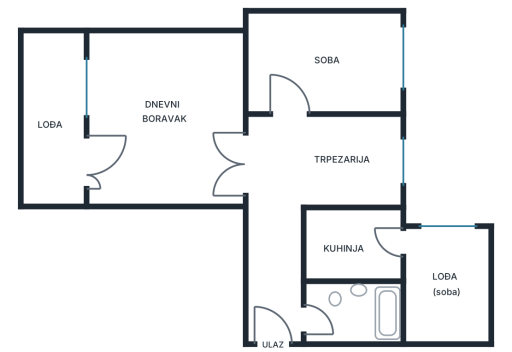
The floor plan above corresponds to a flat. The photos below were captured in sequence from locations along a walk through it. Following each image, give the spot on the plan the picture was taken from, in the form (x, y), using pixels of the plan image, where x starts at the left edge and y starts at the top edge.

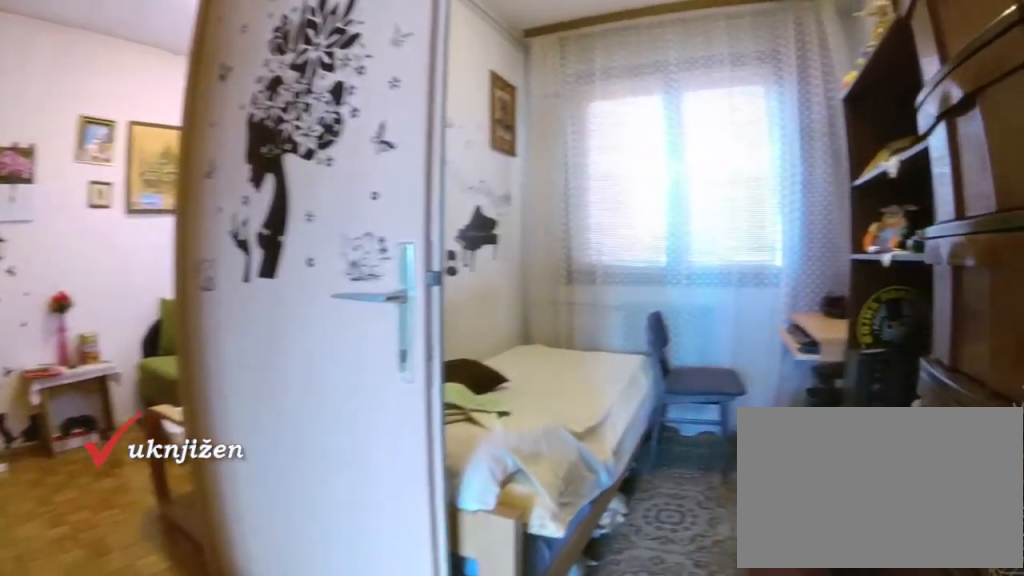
(274, 193)
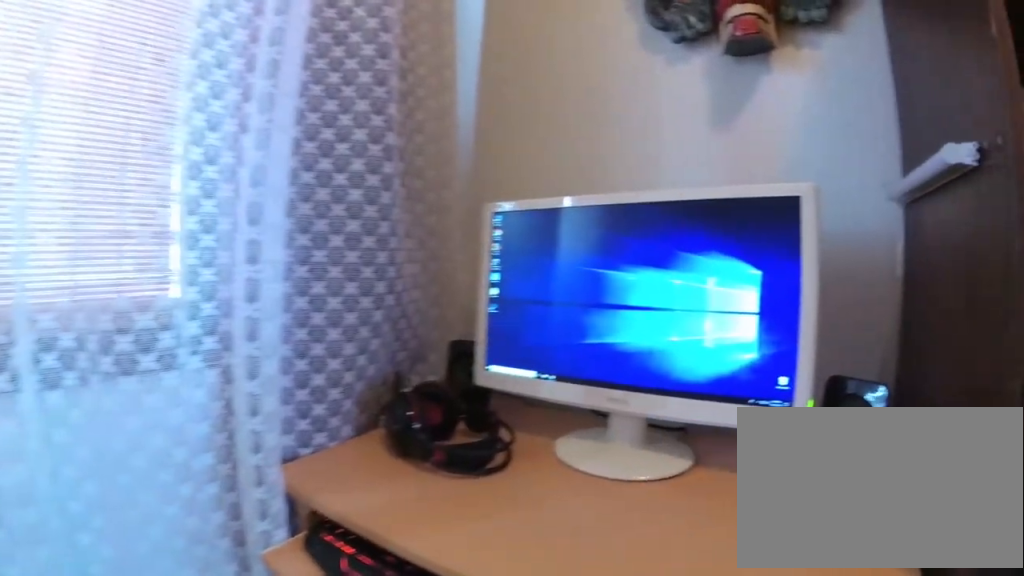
(359, 165)
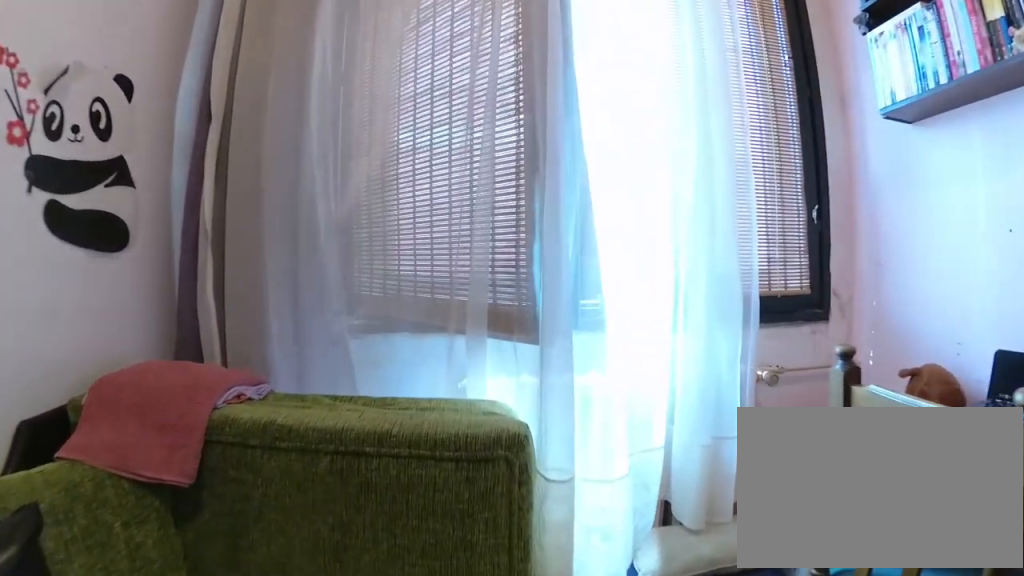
(332, 79)
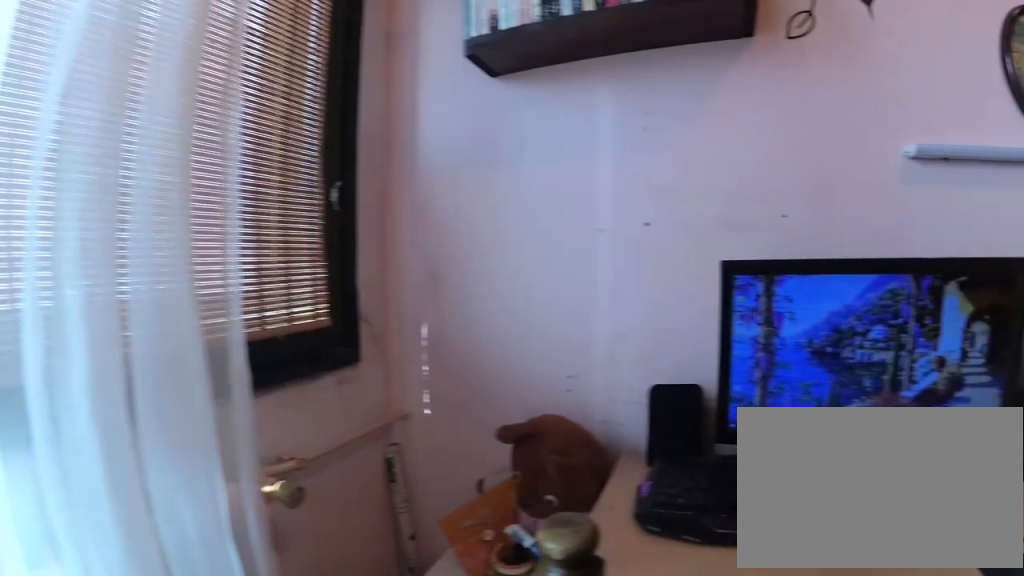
(374, 67)
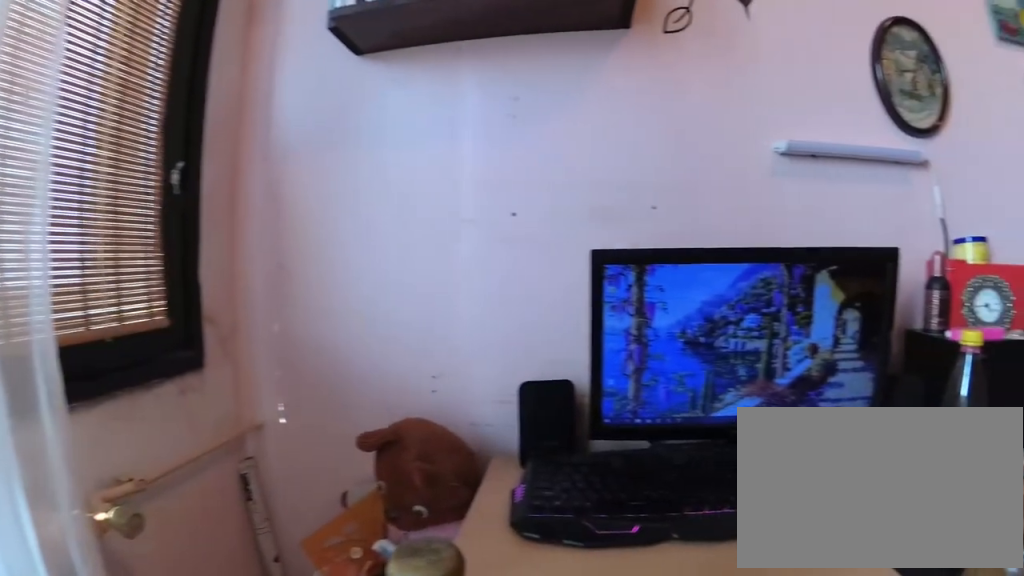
(380, 66)
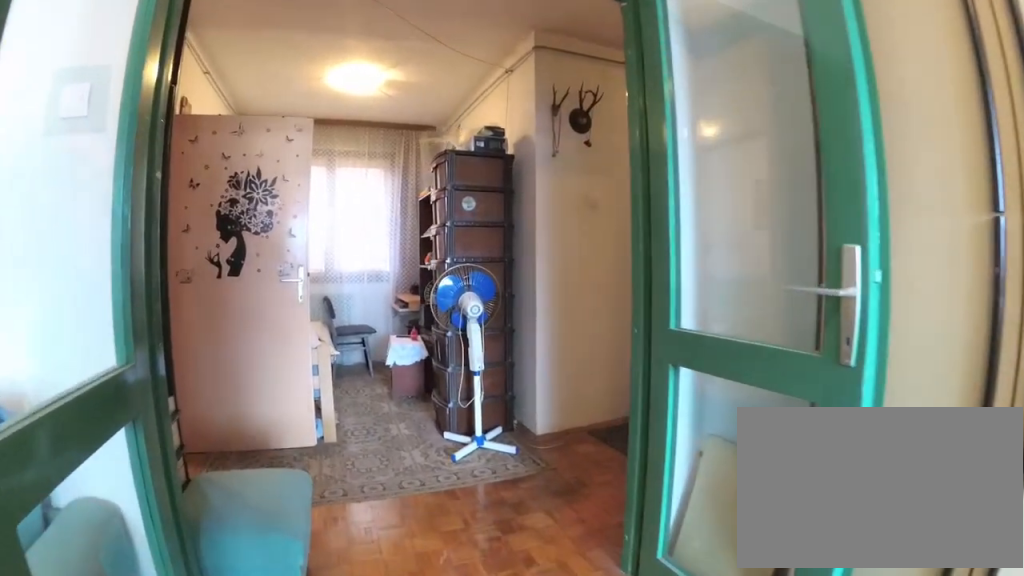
(173, 165)
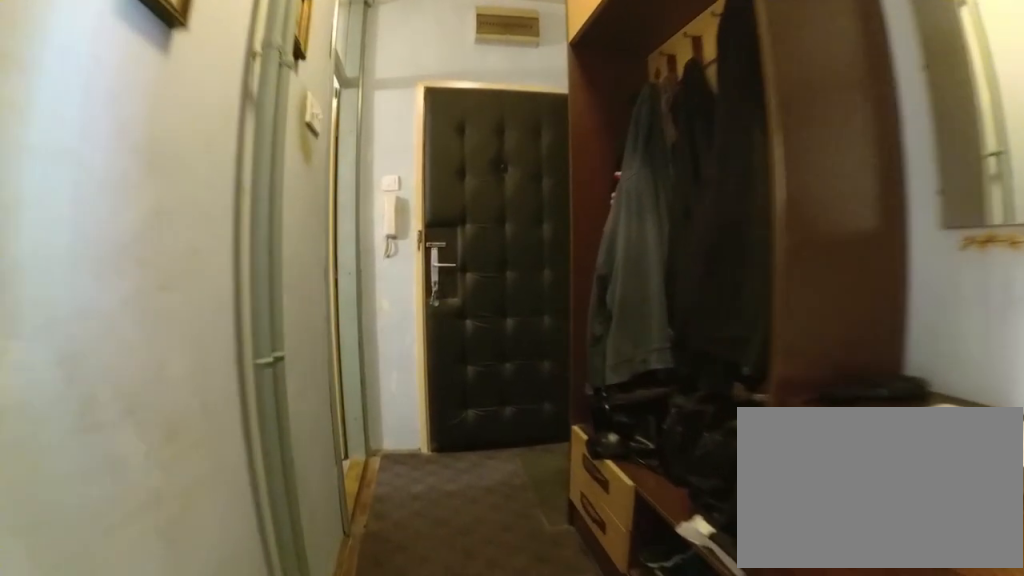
(275, 244)
